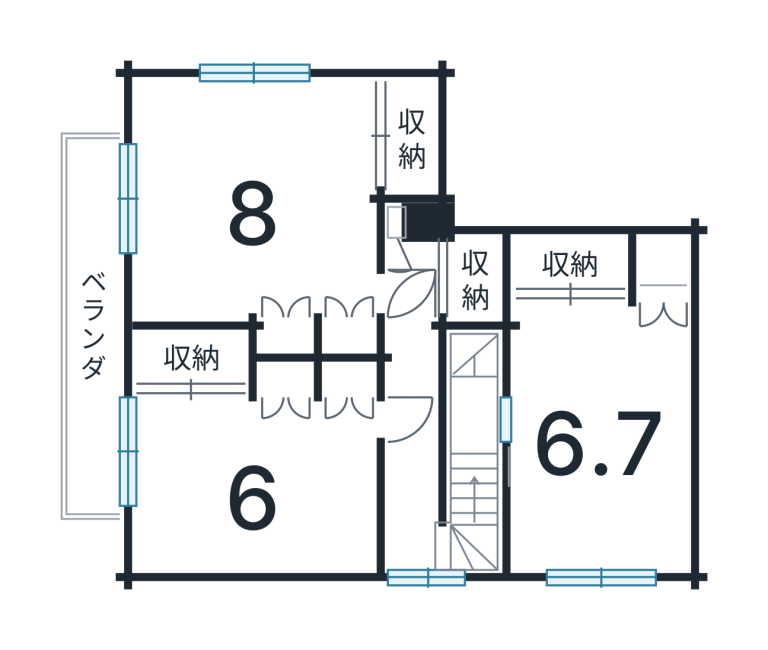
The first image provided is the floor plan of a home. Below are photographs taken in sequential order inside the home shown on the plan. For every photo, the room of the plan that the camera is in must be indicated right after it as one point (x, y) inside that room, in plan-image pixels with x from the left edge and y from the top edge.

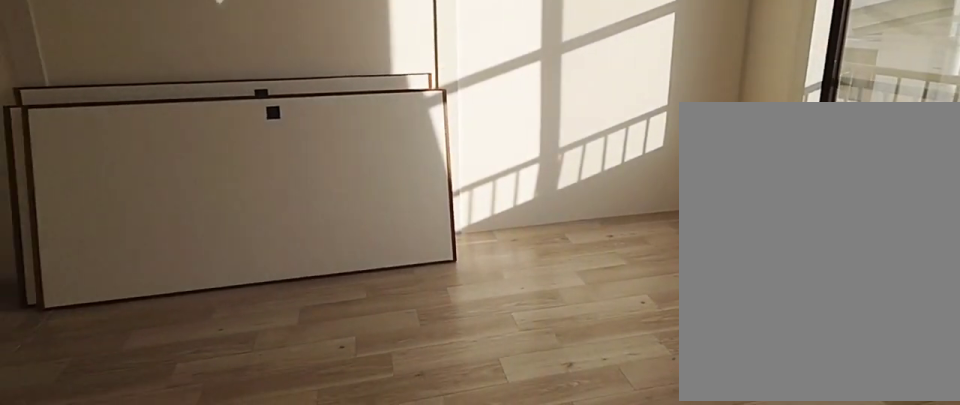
(607, 409)
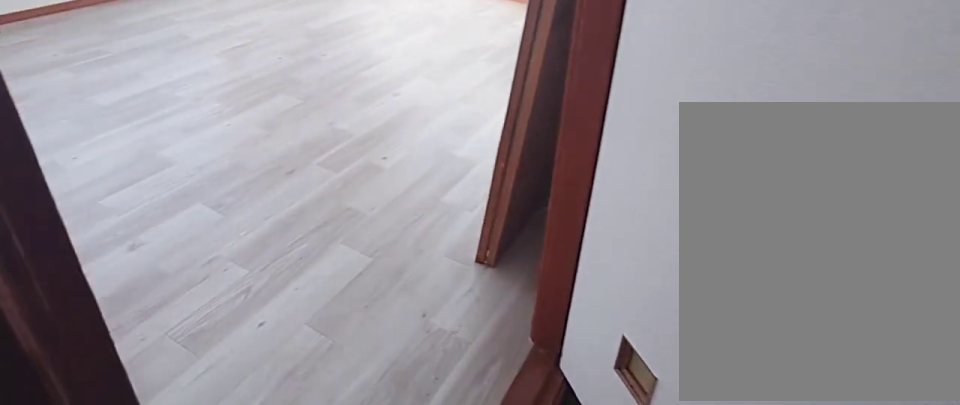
(253, 184)
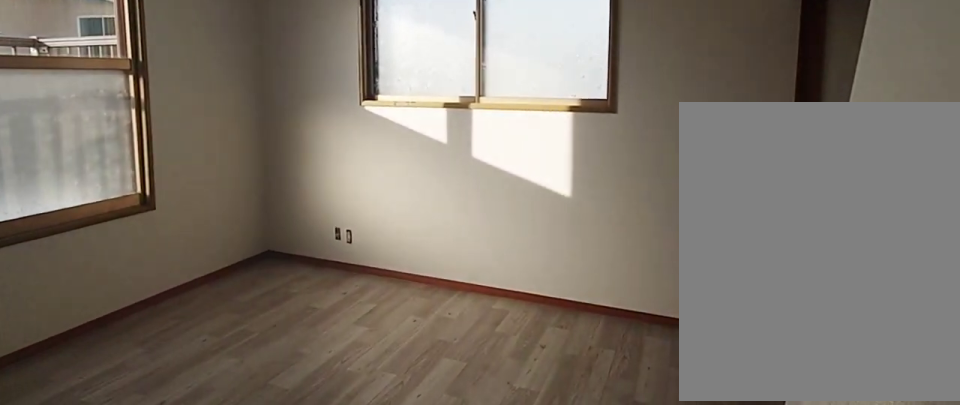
(253, 184)
